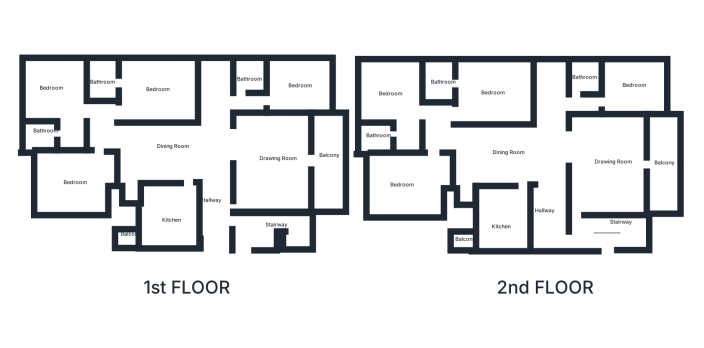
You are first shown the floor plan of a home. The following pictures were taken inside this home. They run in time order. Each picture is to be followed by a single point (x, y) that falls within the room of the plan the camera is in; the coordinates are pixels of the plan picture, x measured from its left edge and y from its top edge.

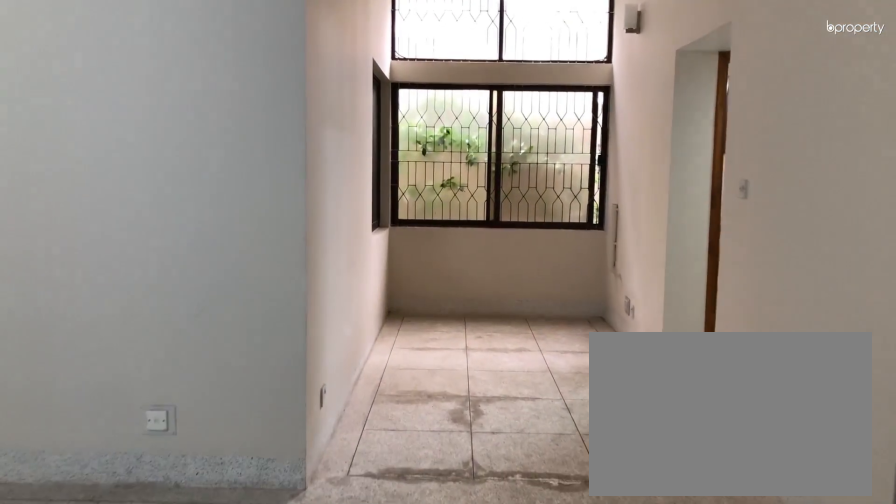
(193, 156)
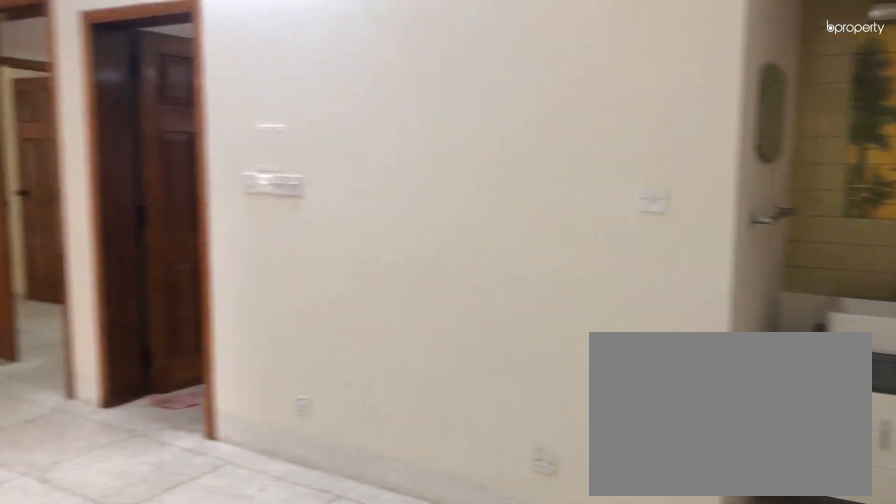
(154, 151)
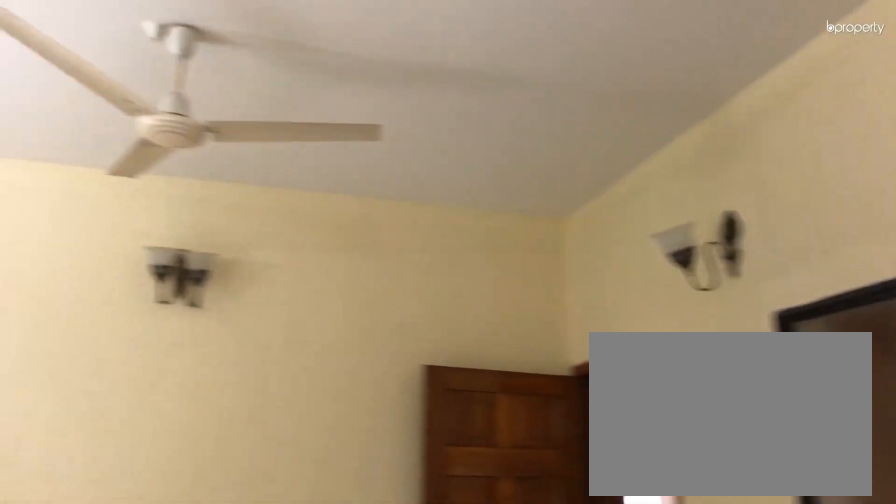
(286, 165)
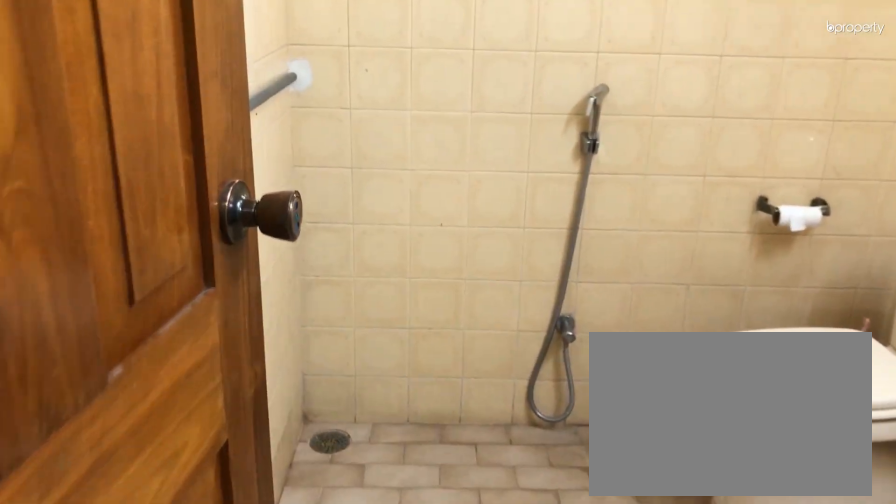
(250, 73)
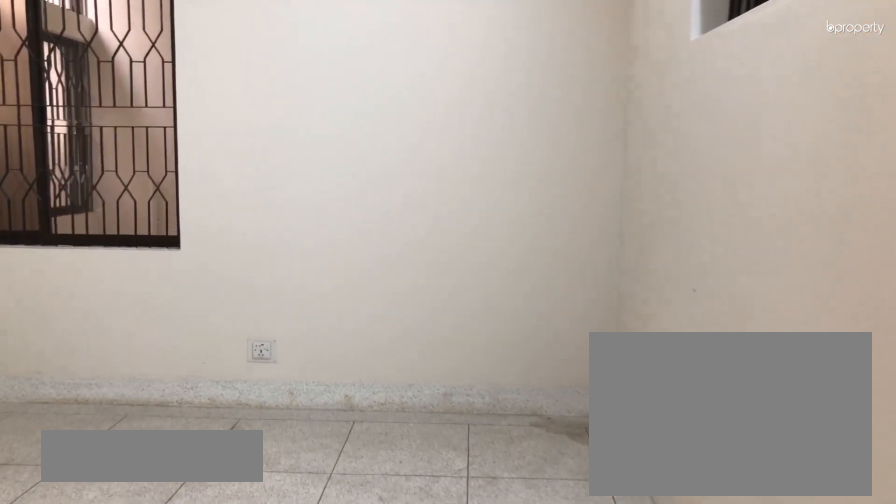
(151, 84)
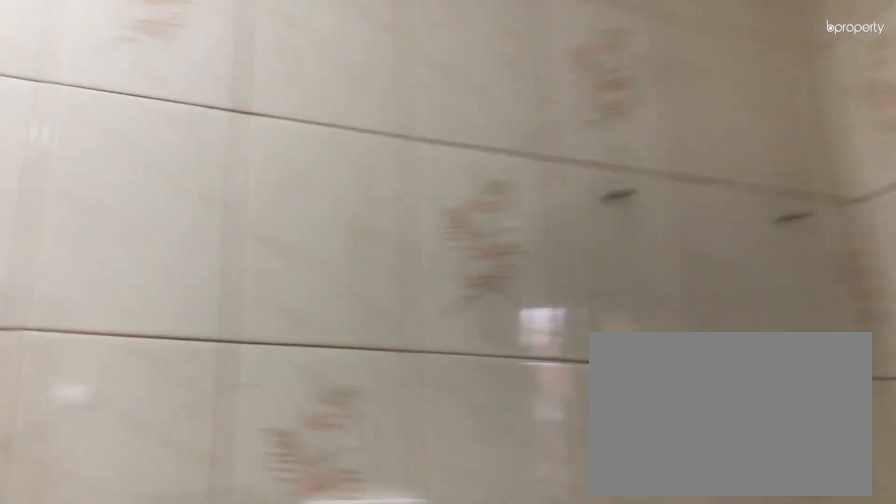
(105, 78)
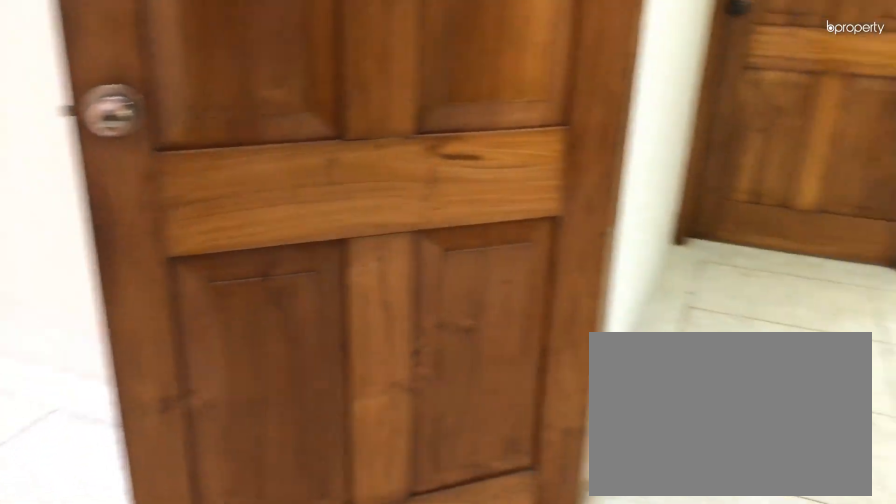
(62, 94)
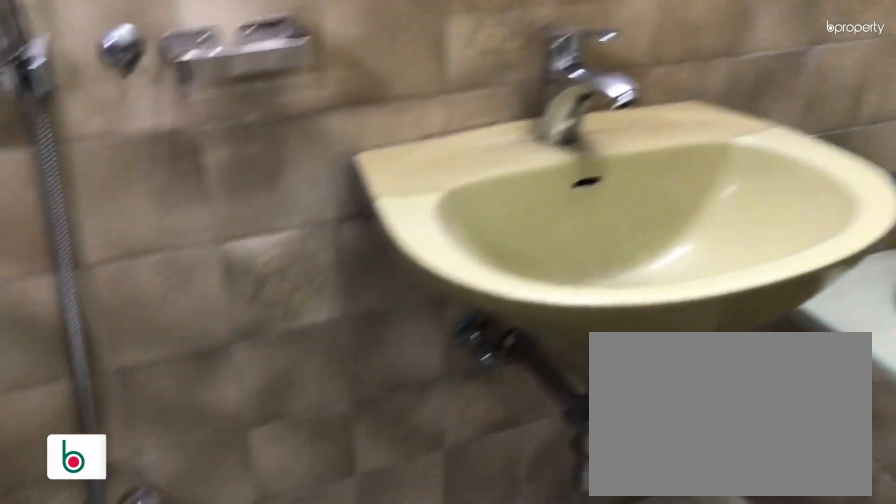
(40, 136)
